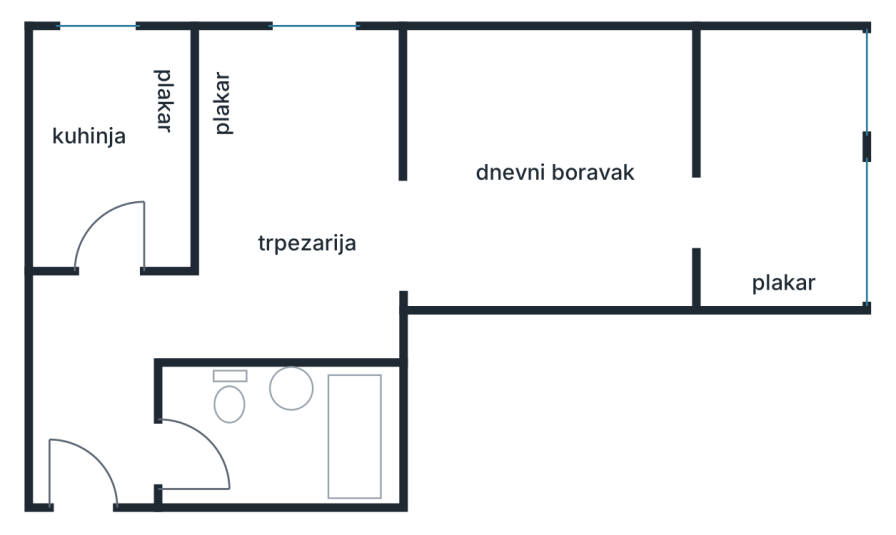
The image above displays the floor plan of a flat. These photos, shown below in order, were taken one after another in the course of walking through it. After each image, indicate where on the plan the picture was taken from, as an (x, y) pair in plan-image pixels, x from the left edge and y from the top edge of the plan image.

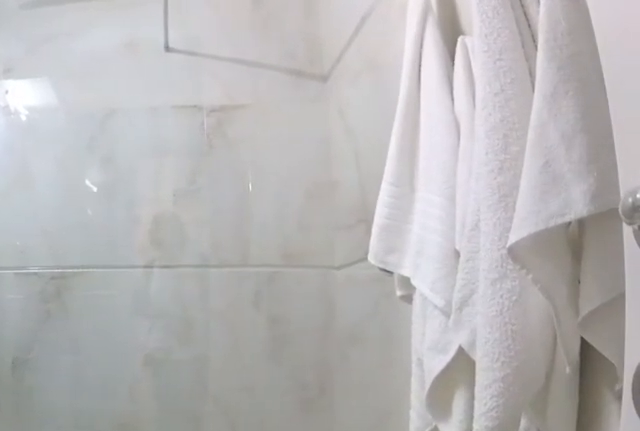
(186, 465)
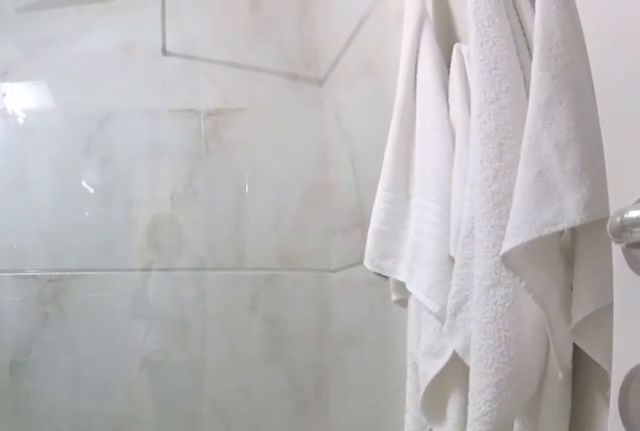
(182, 464)
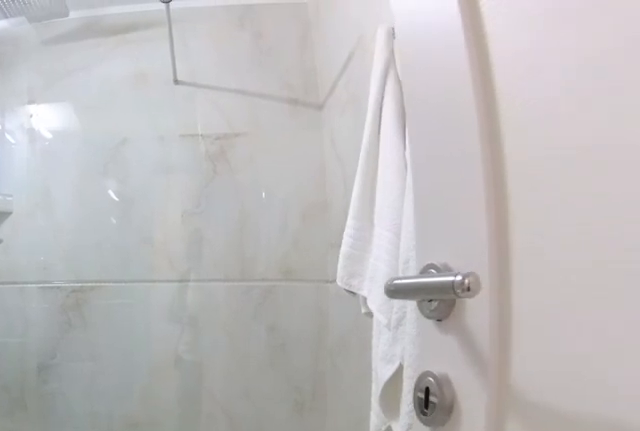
(160, 464)
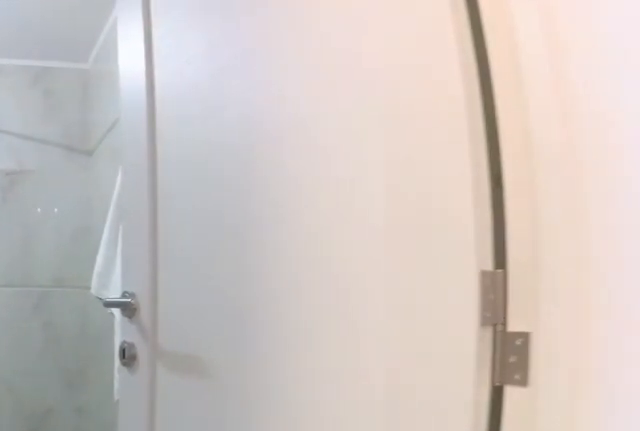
(123, 457)
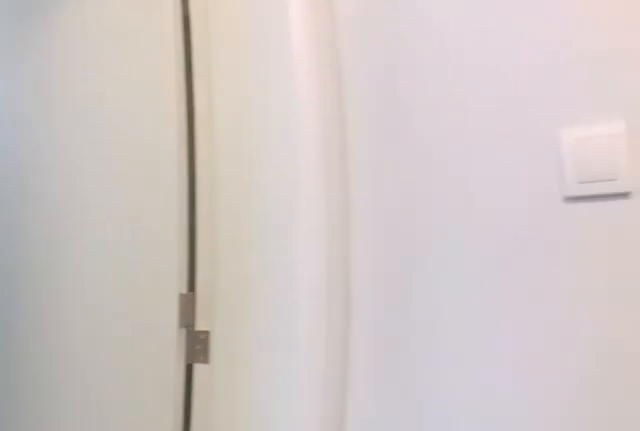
(113, 440)
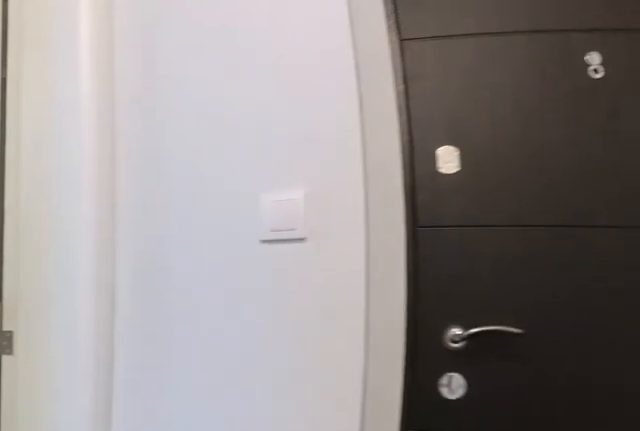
(108, 429)
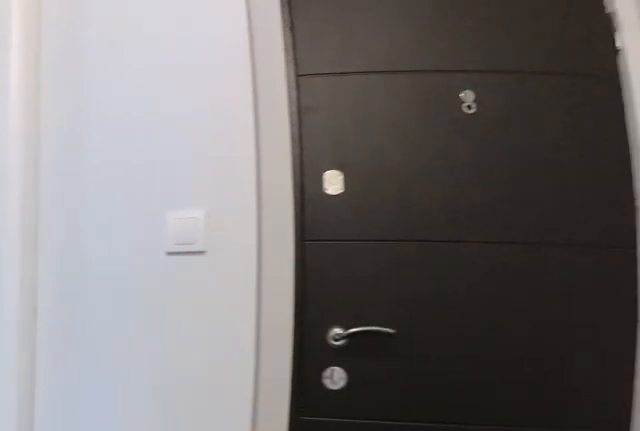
(106, 424)
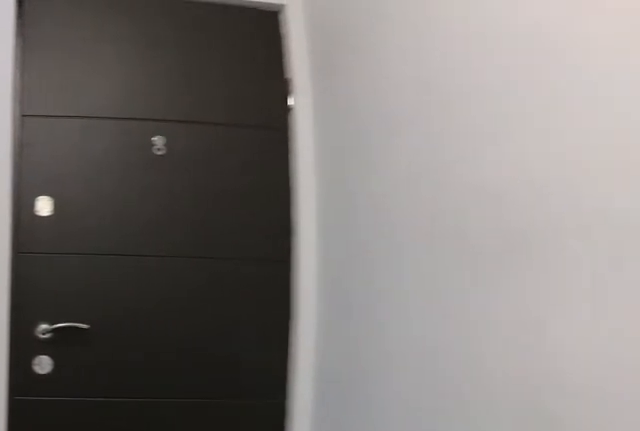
(104, 416)
